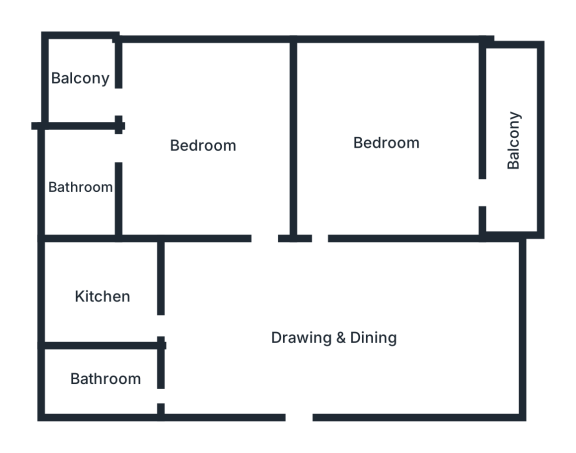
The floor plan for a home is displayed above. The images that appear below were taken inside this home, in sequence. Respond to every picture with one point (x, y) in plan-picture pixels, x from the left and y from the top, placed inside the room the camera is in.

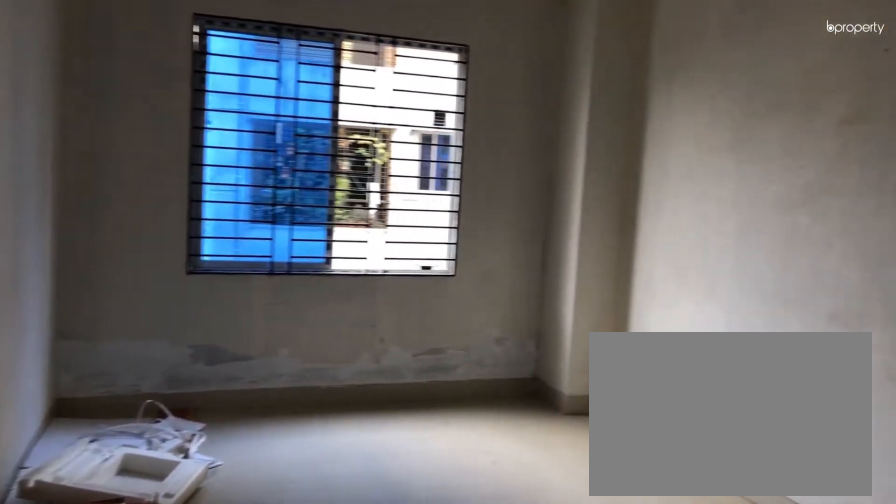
(303, 346)
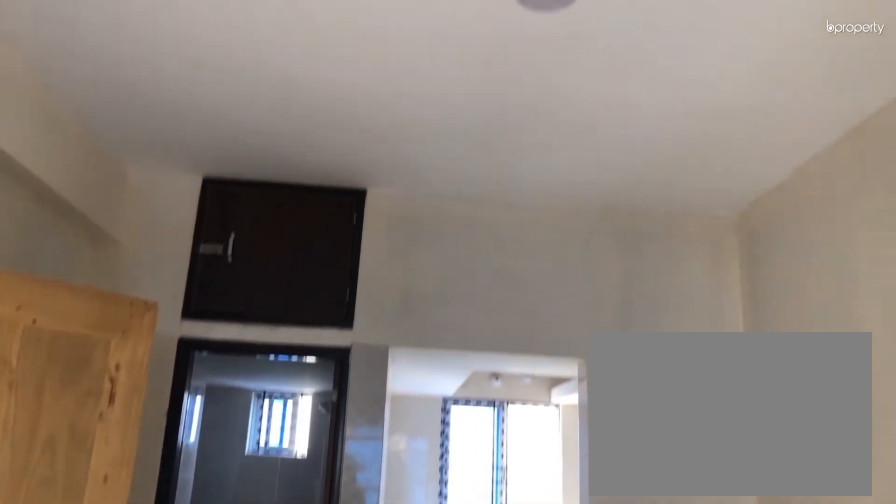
(303, 346)
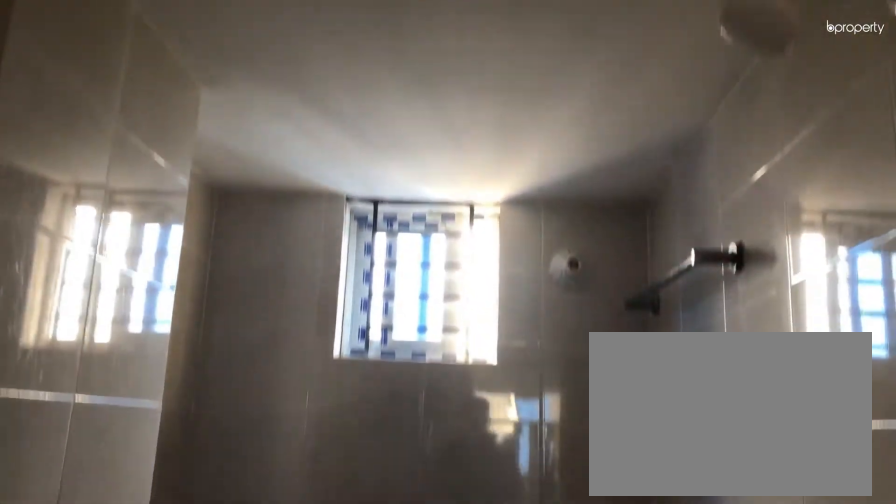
(106, 384)
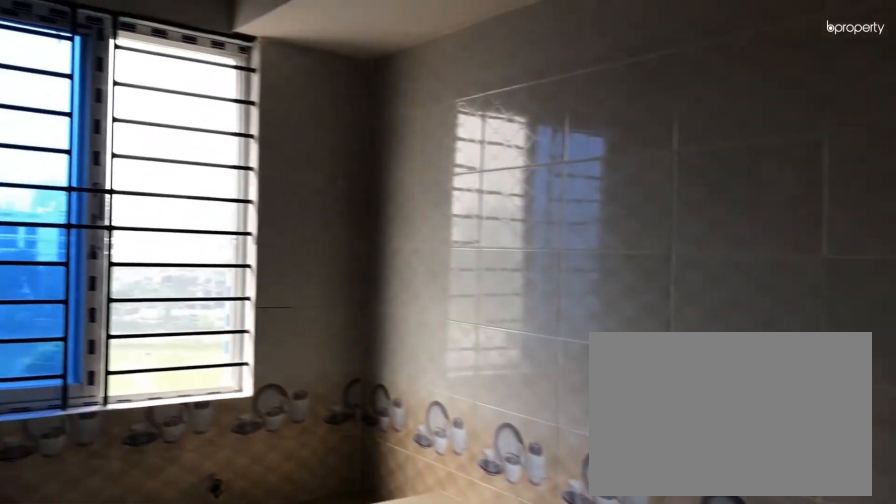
(104, 298)
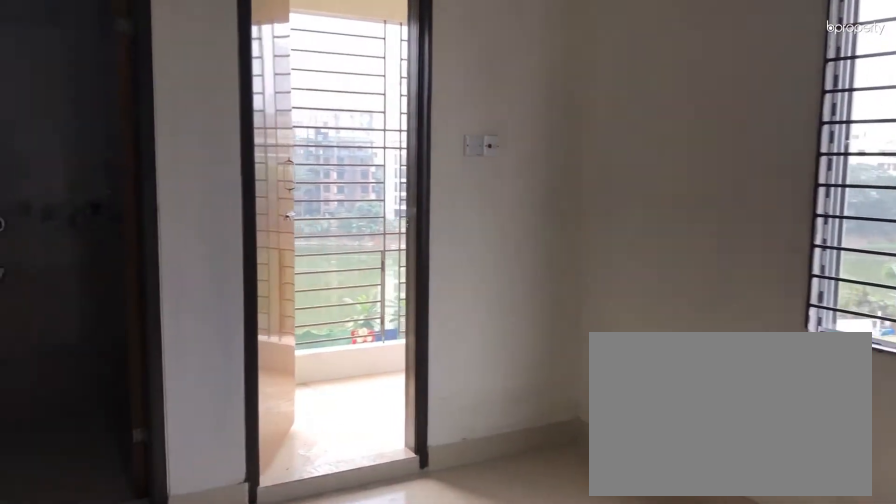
(194, 144)
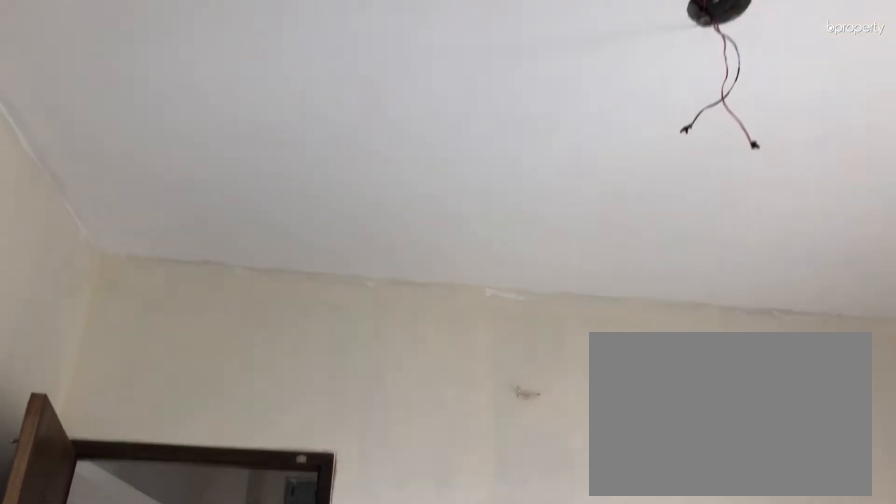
(194, 144)
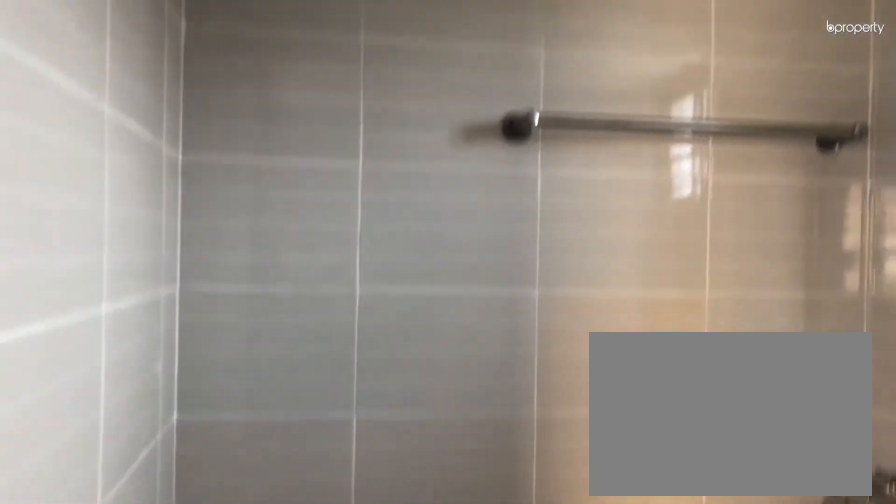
(78, 178)
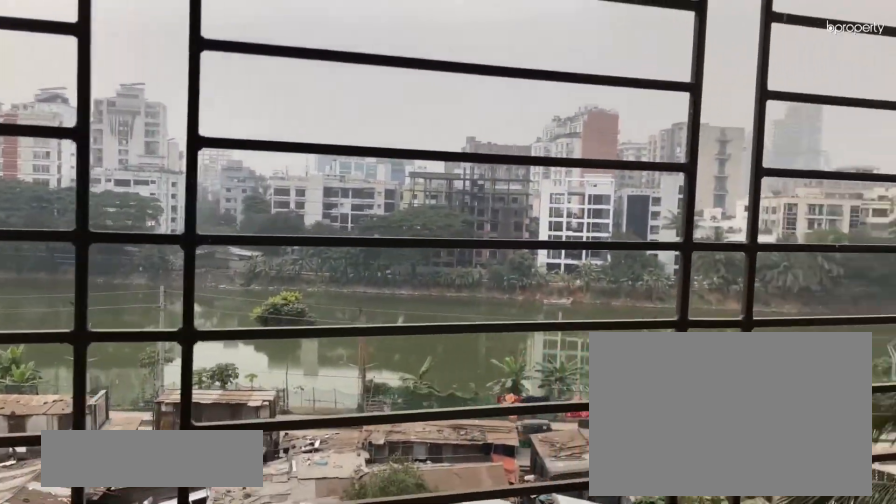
(88, 97)
